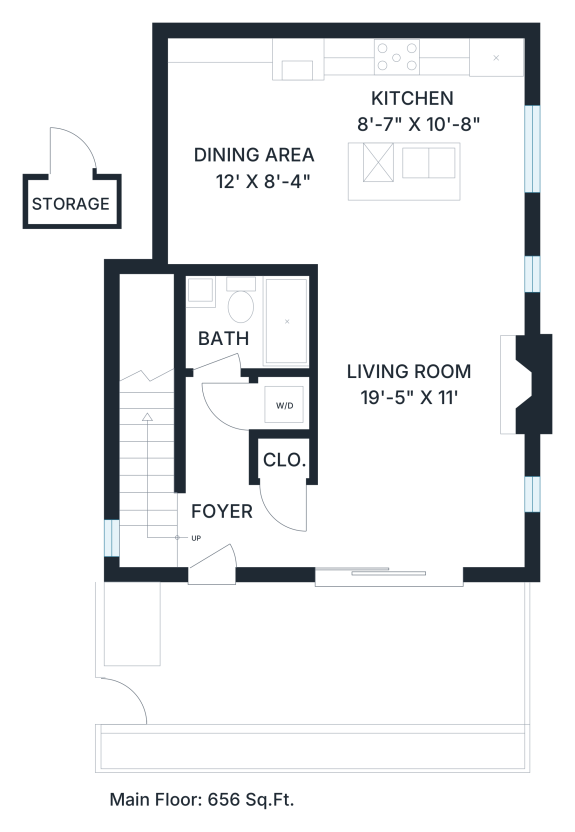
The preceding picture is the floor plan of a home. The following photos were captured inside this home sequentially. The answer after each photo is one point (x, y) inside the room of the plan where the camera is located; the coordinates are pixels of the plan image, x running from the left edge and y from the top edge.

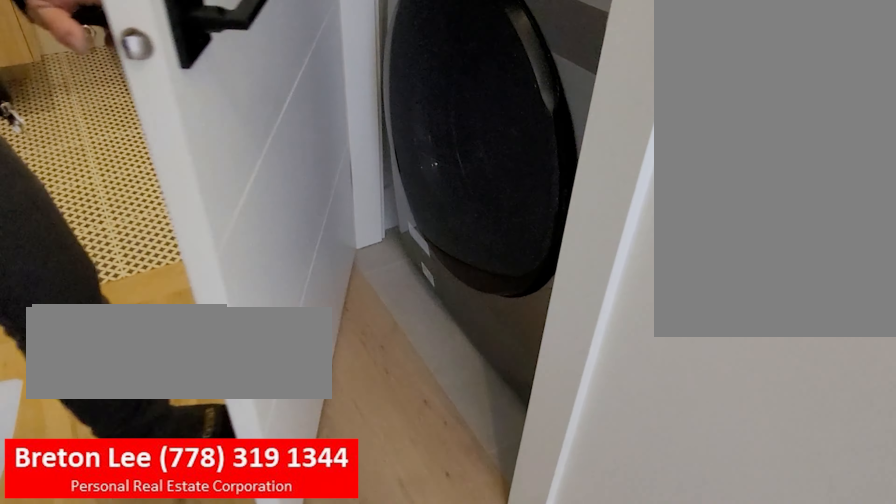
(286, 403)
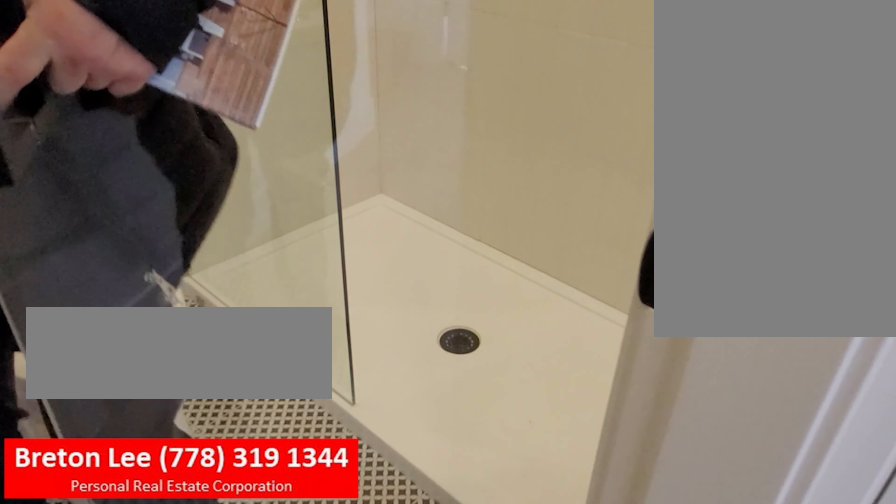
(225, 342)
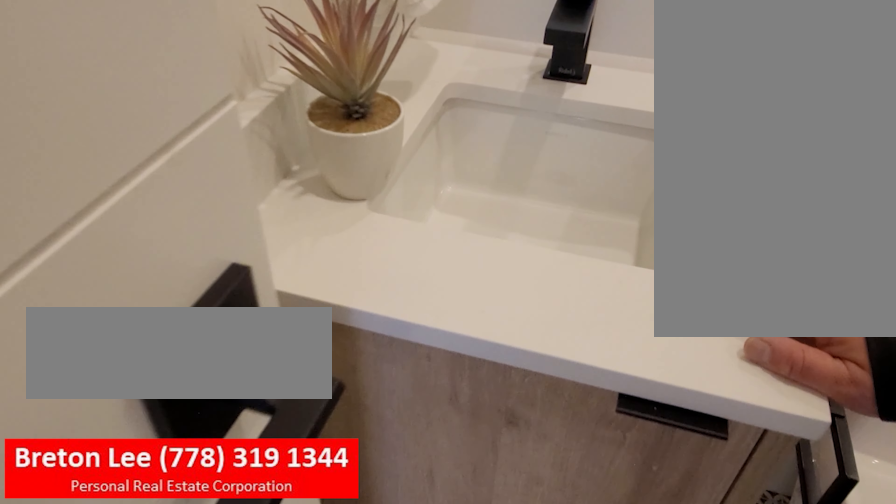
(225, 342)
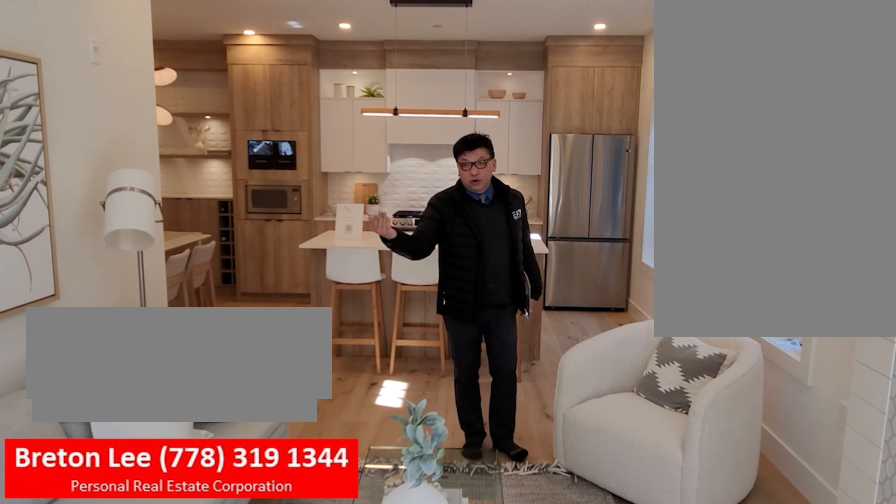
(405, 449)
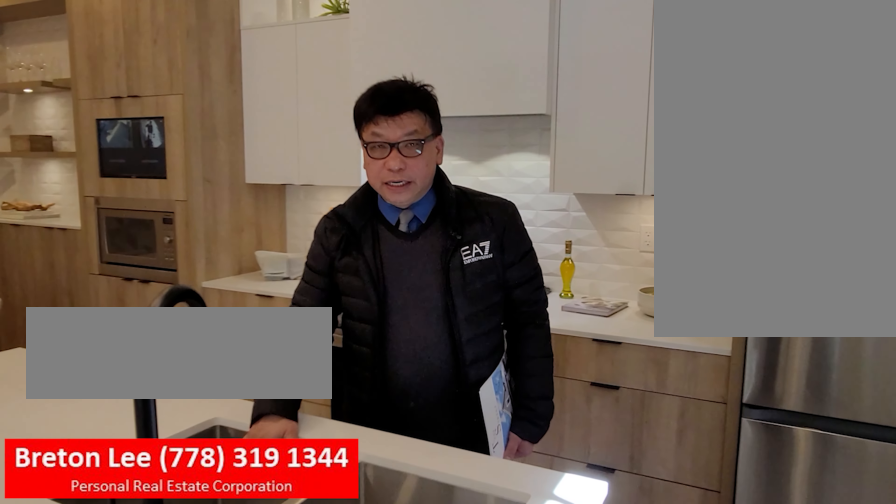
(491, 160)
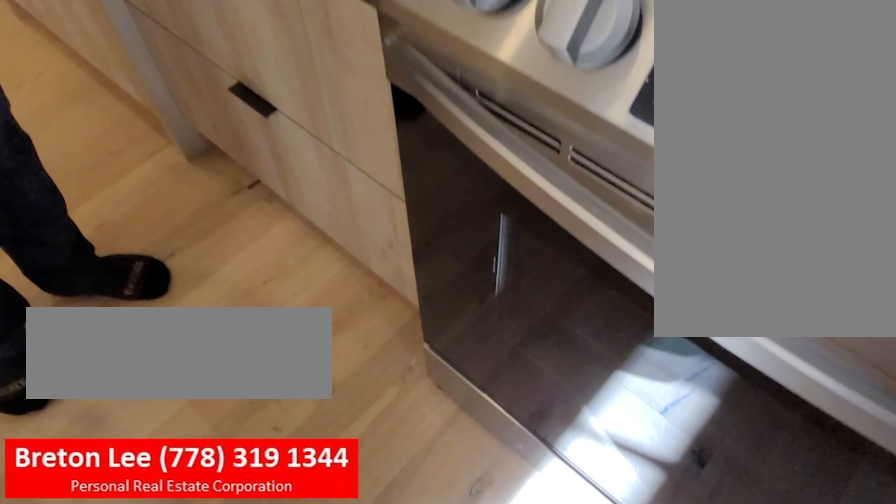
(491, 160)
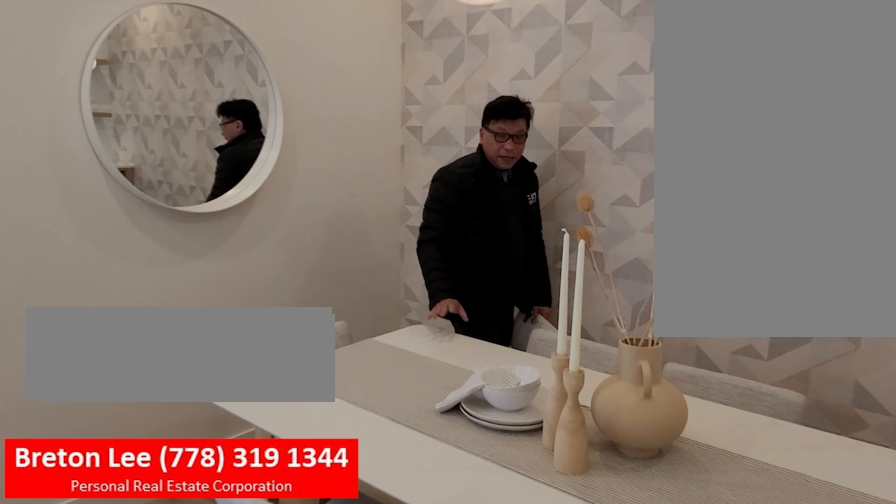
(251, 227)
